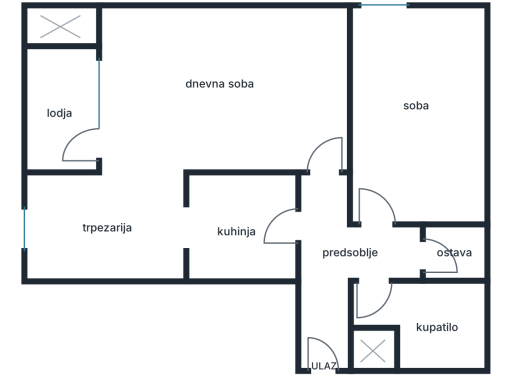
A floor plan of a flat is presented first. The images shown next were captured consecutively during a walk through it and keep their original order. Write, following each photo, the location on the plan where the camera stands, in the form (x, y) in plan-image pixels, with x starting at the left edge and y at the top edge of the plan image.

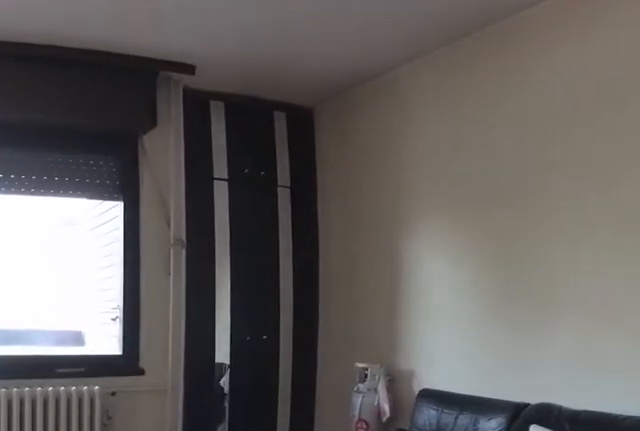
(238, 132)
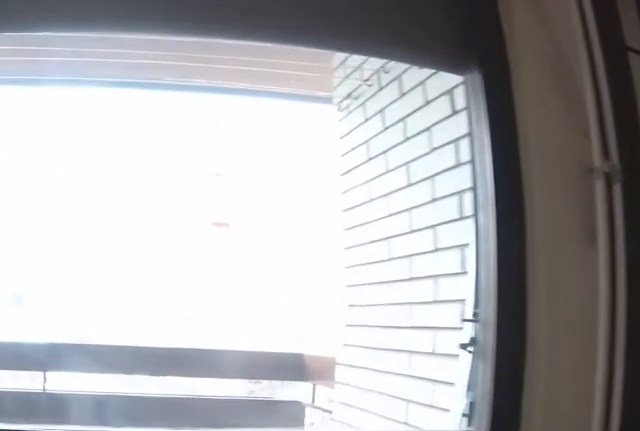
(142, 123)
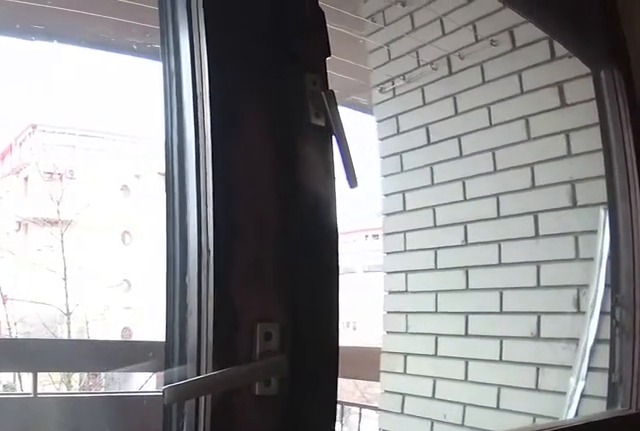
(124, 110)
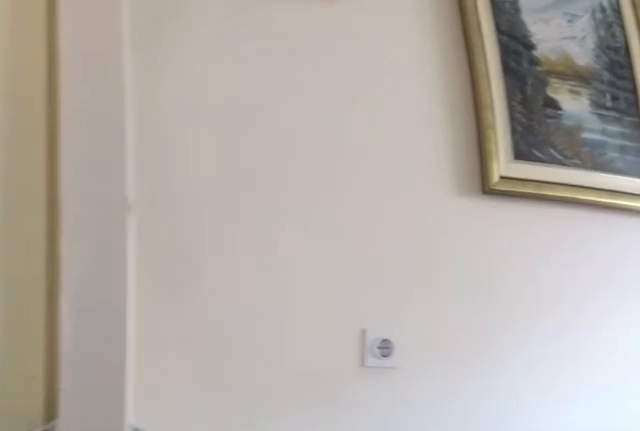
(166, 218)
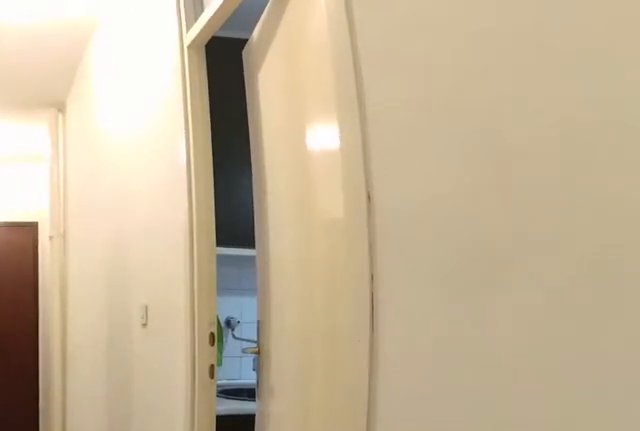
(315, 158)
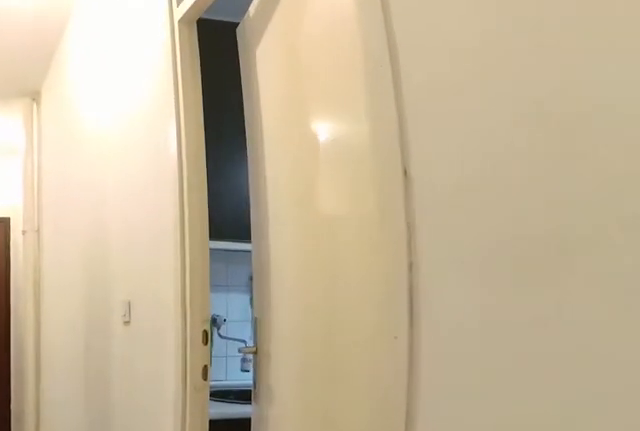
(316, 165)
